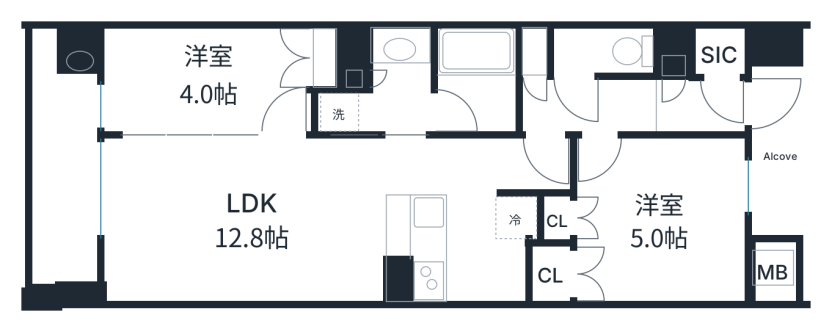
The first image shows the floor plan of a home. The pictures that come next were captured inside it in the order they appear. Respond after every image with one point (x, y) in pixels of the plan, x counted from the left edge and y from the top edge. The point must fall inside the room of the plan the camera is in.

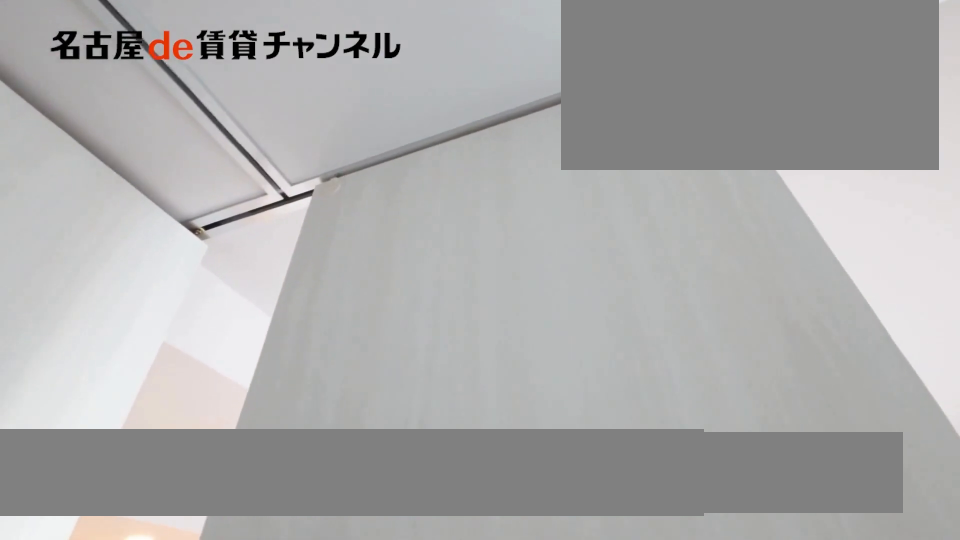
(204, 83)
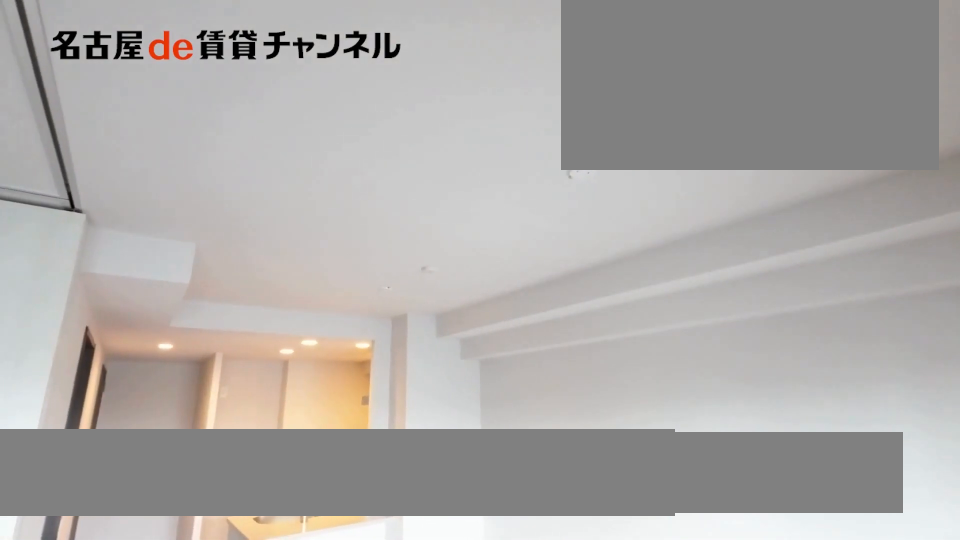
(240, 217)
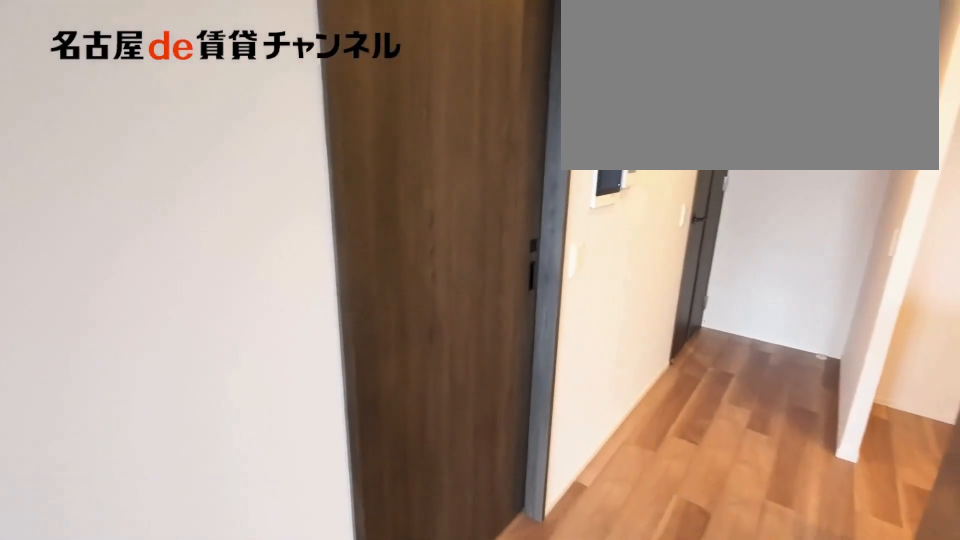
(240, 217)
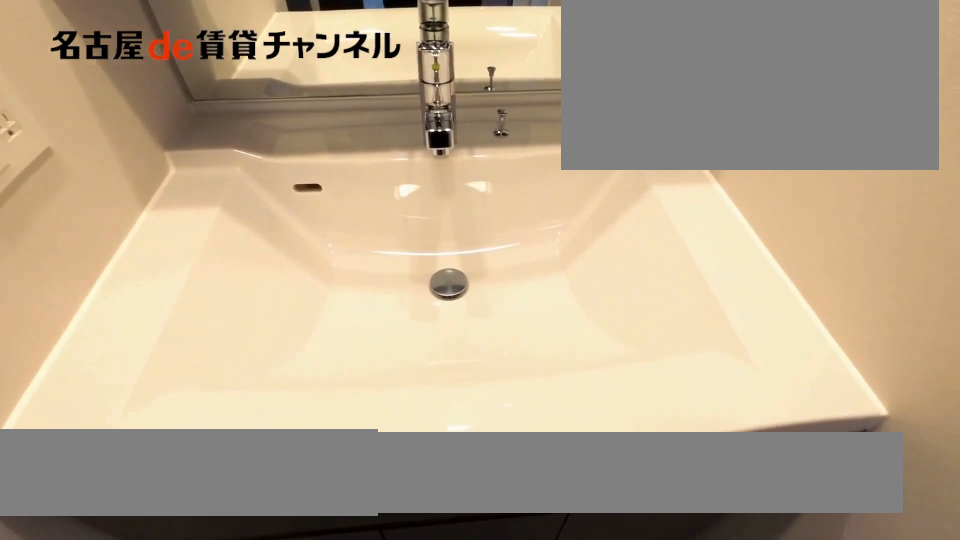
(377, 87)
